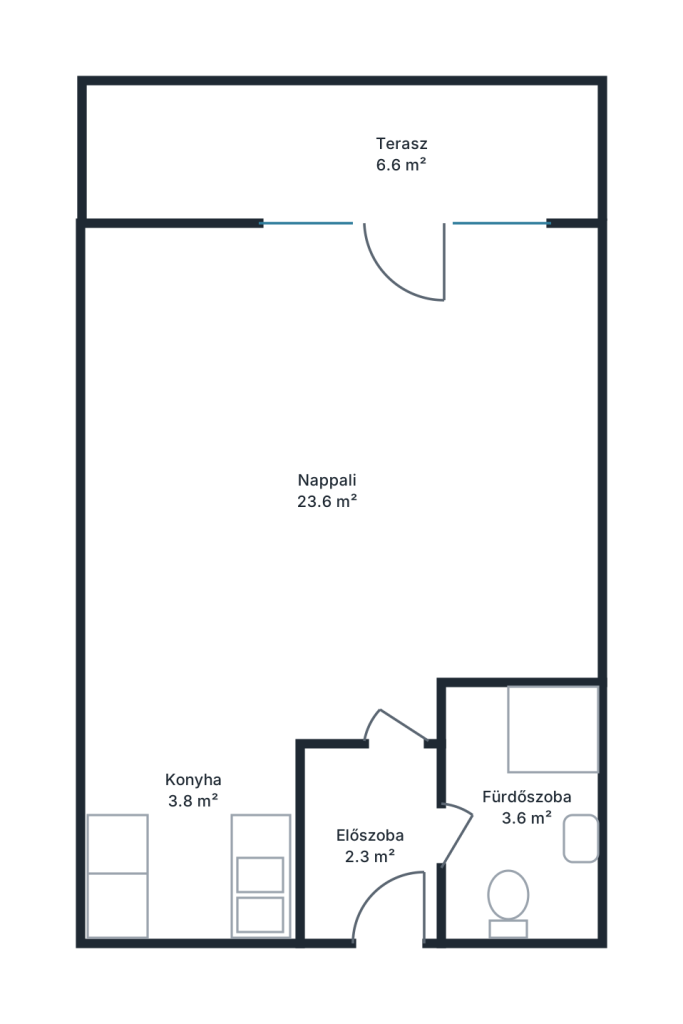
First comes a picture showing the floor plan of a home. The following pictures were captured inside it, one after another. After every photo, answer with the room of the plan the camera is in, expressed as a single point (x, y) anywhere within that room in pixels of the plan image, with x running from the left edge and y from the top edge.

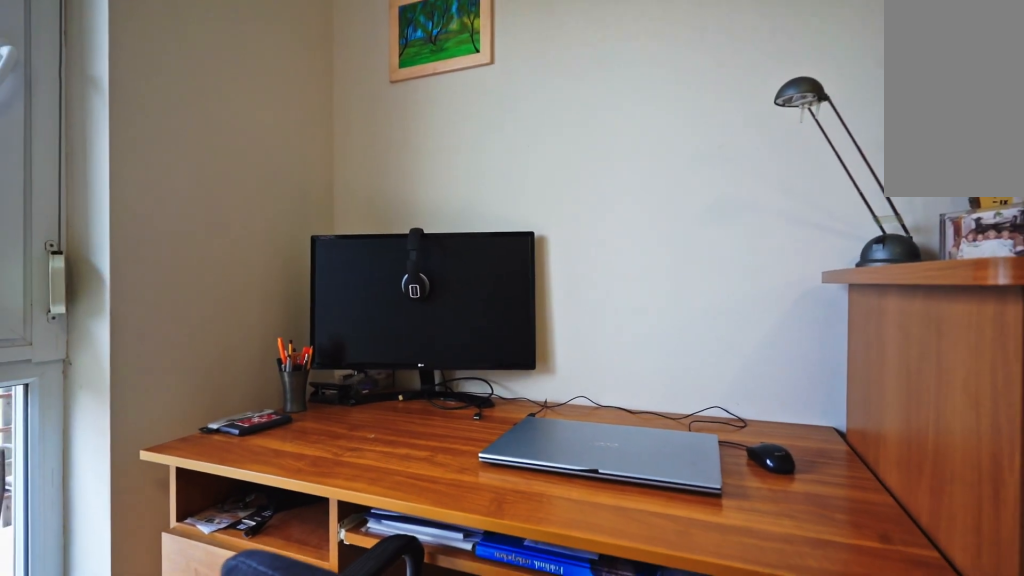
(330, 488)
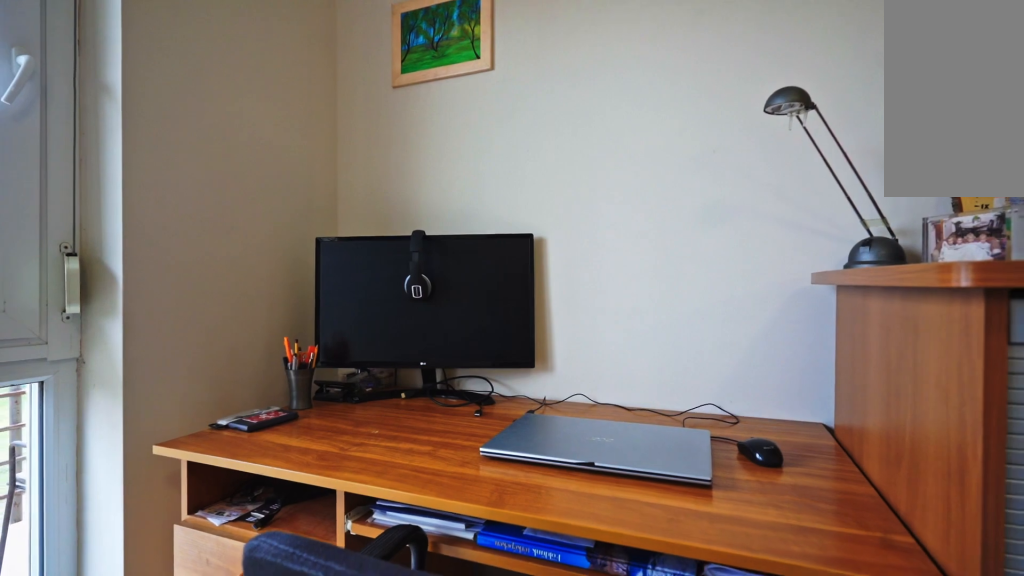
(331, 488)
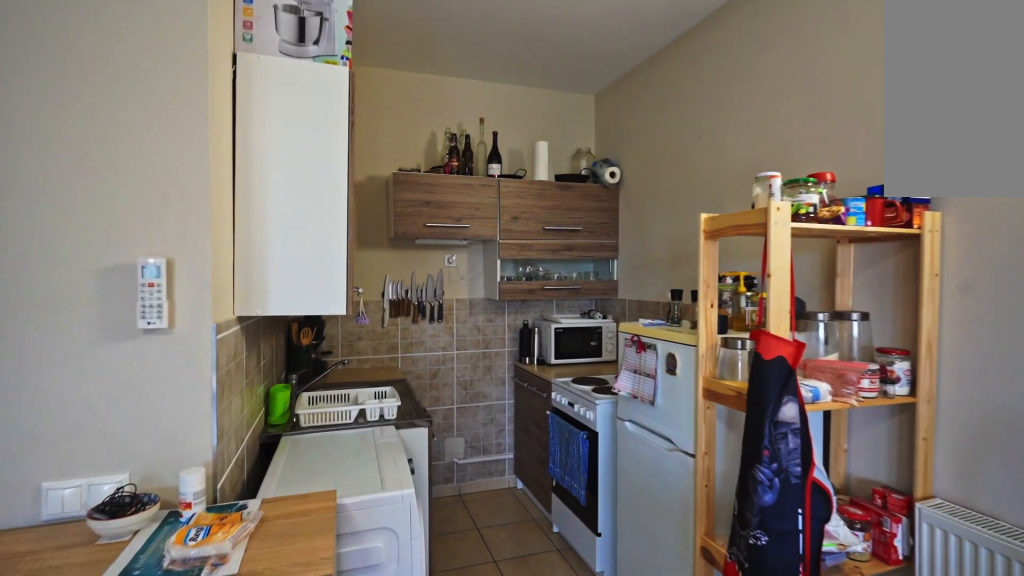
(190, 833)
